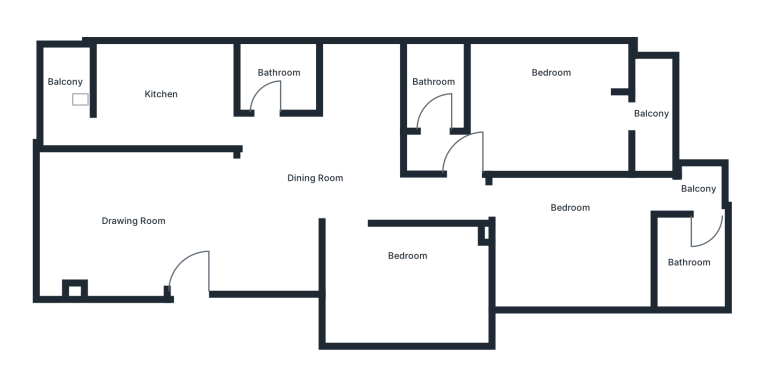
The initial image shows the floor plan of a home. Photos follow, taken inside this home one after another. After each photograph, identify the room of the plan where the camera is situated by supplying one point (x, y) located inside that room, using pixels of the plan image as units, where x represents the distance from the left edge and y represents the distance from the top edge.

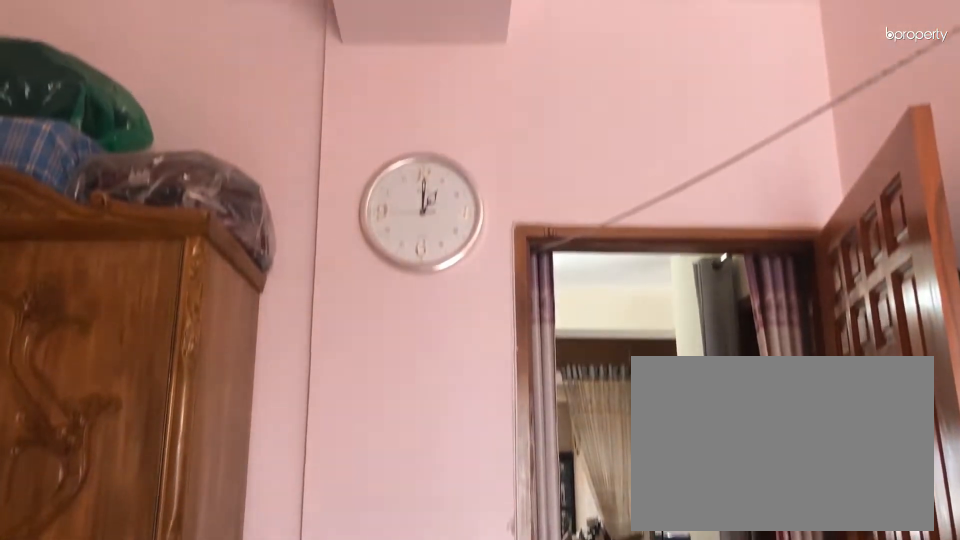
(570, 247)
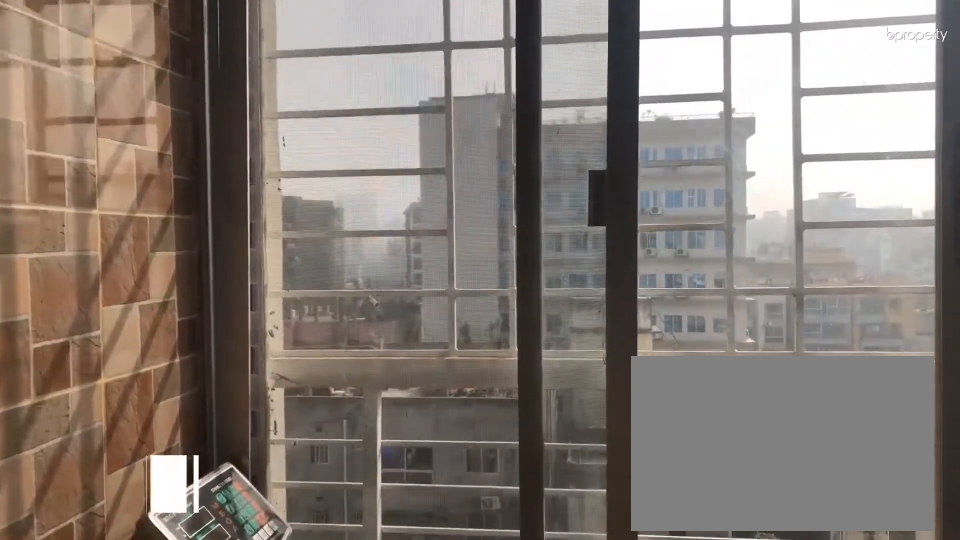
(702, 191)
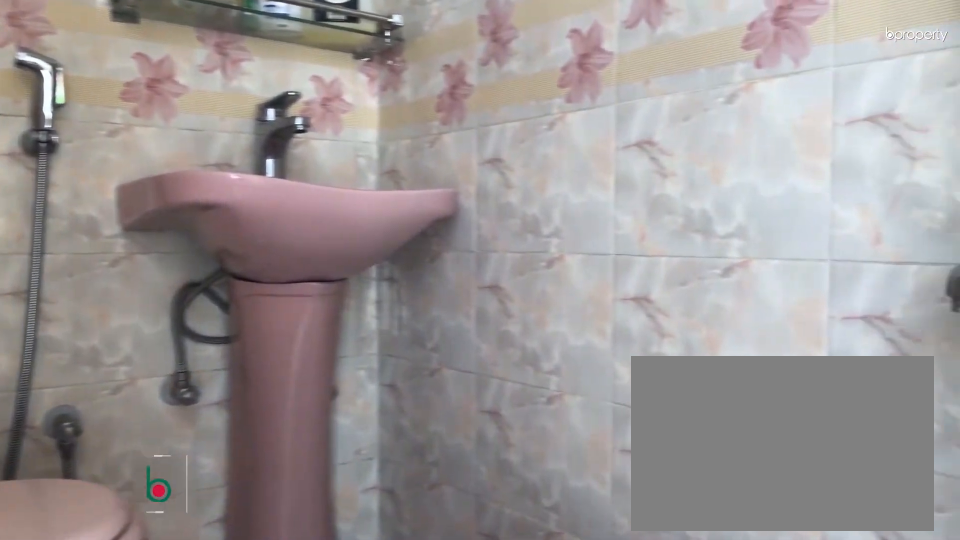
(688, 264)
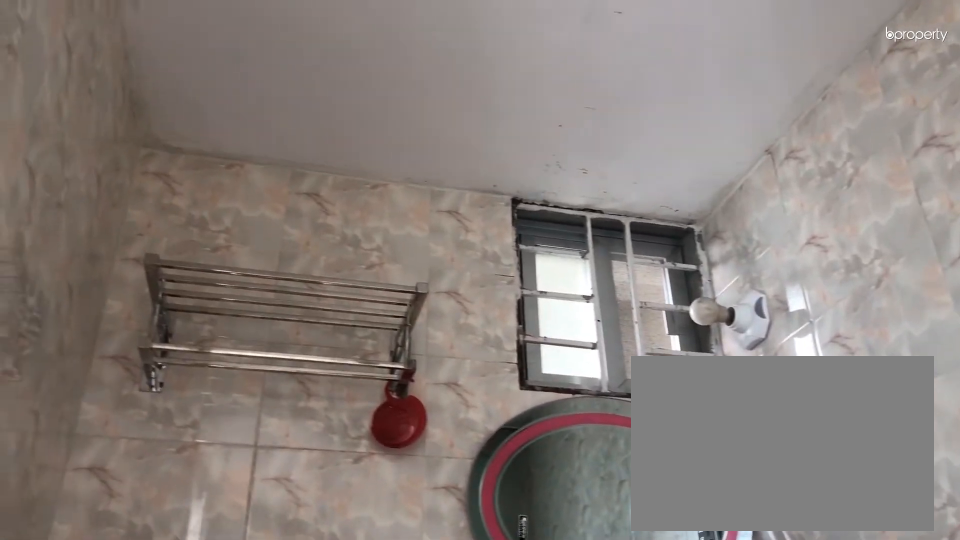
(688, 264)
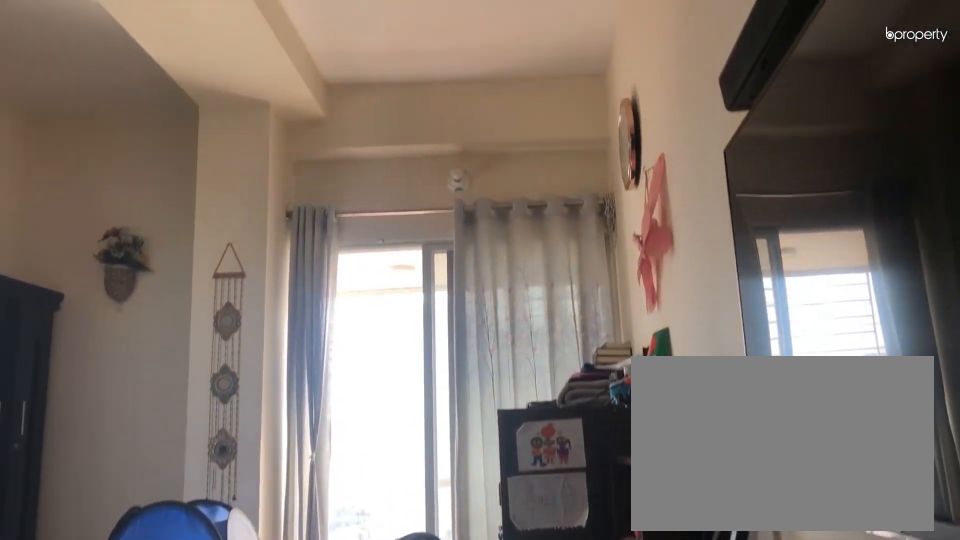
(550, 117)
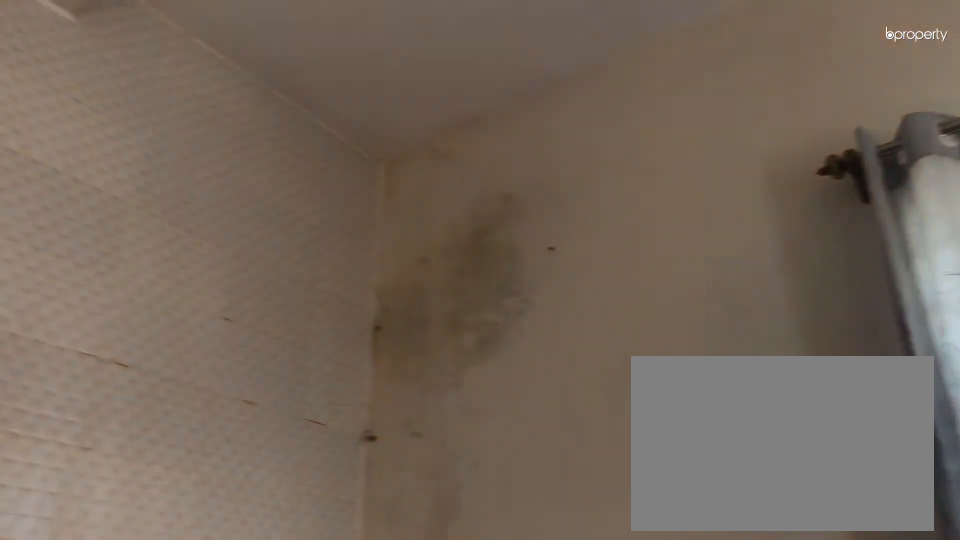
(550, 117)
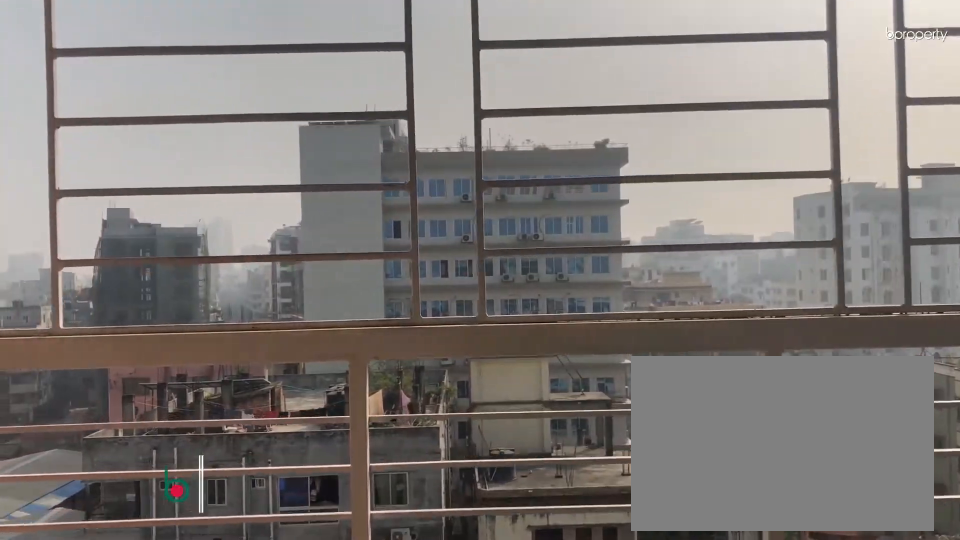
(651, 114)
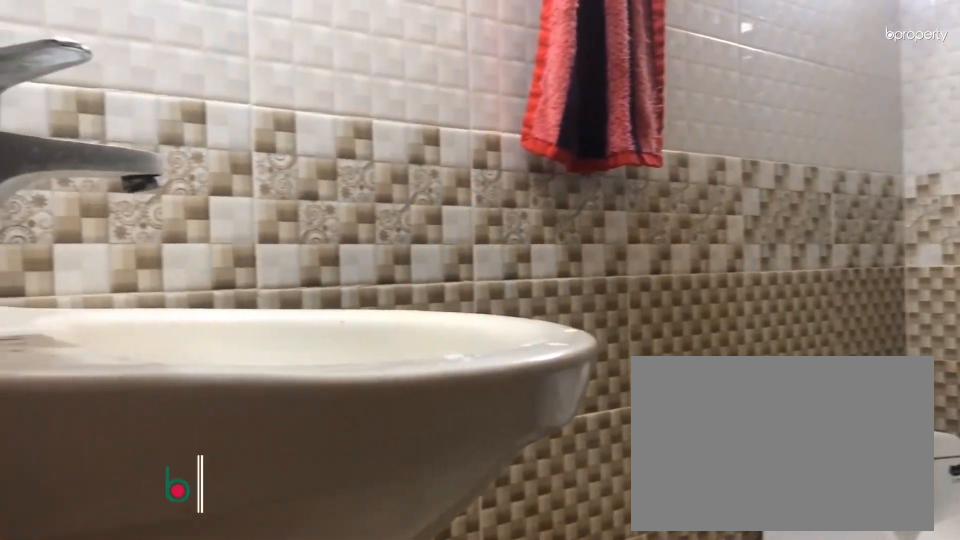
(432, 84)
